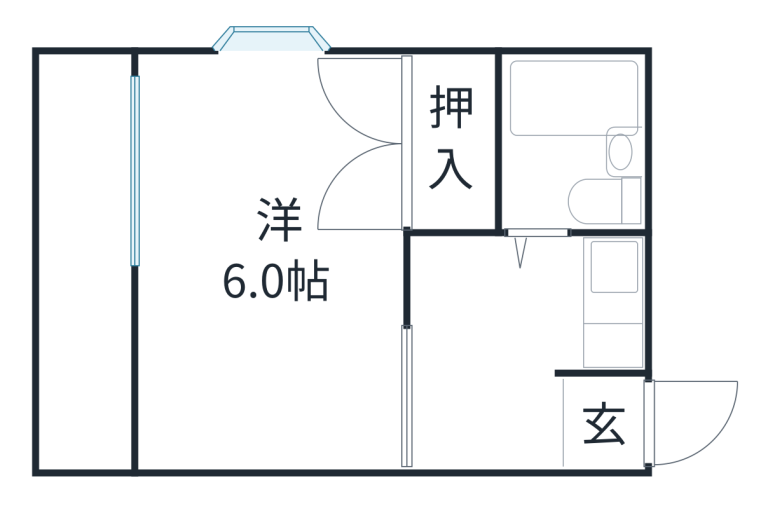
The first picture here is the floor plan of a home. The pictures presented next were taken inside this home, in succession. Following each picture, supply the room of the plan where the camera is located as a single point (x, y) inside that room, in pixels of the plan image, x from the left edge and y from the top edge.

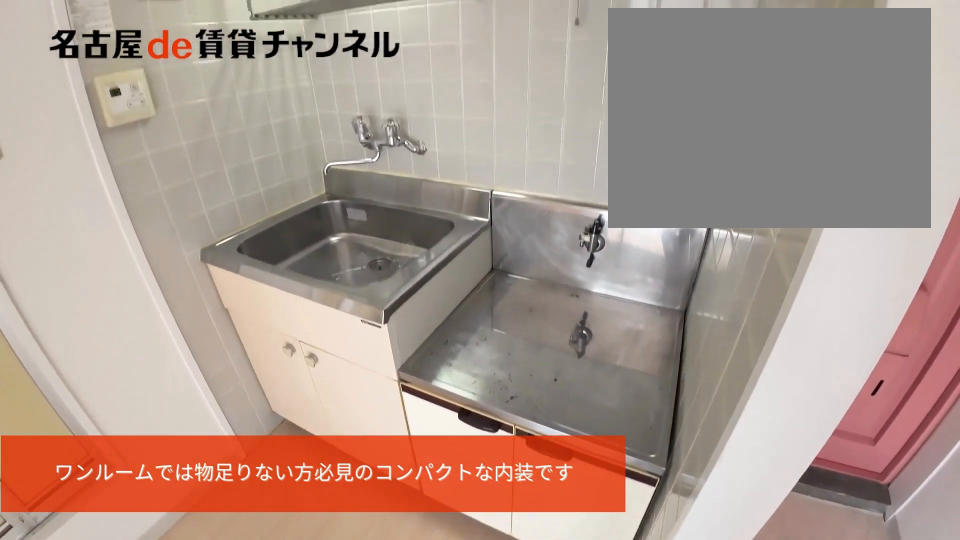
(618, 308)
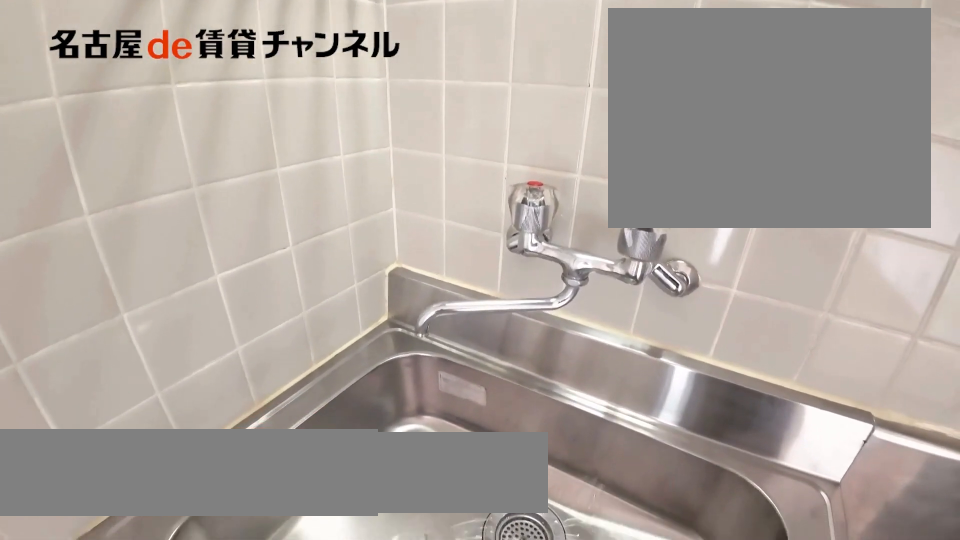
(618, 308)
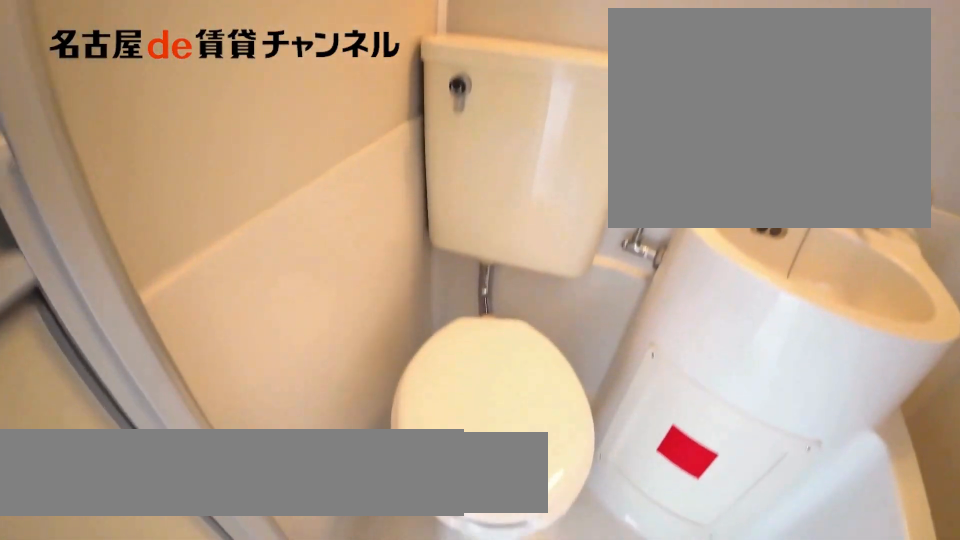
(572, 139)
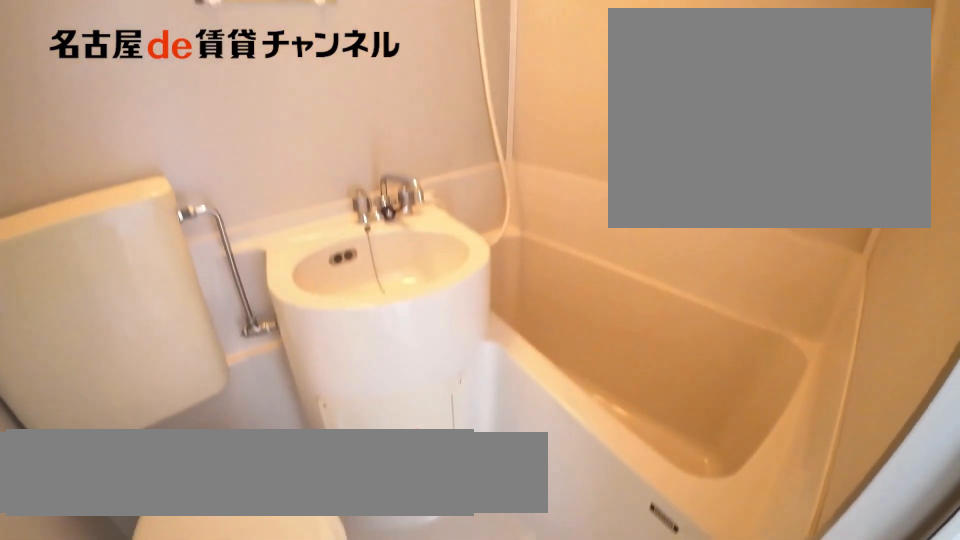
(572, 139)
